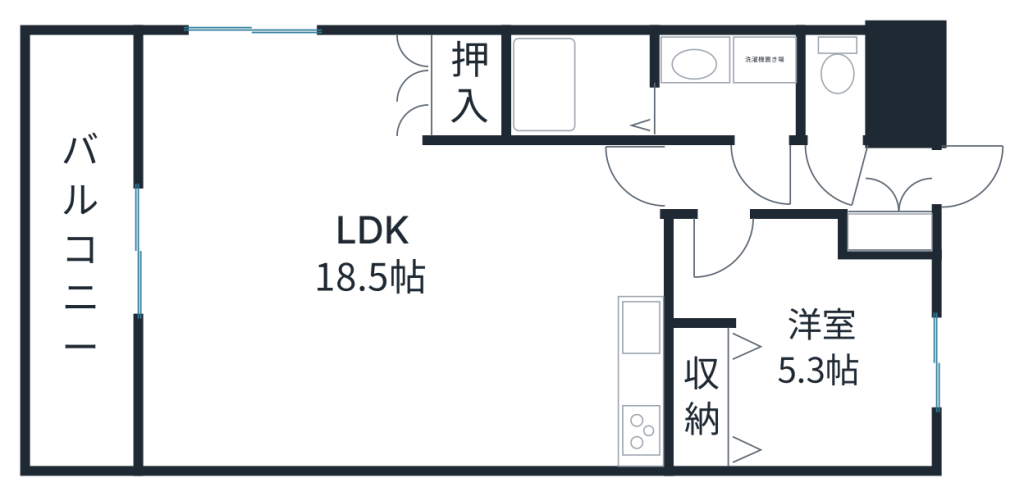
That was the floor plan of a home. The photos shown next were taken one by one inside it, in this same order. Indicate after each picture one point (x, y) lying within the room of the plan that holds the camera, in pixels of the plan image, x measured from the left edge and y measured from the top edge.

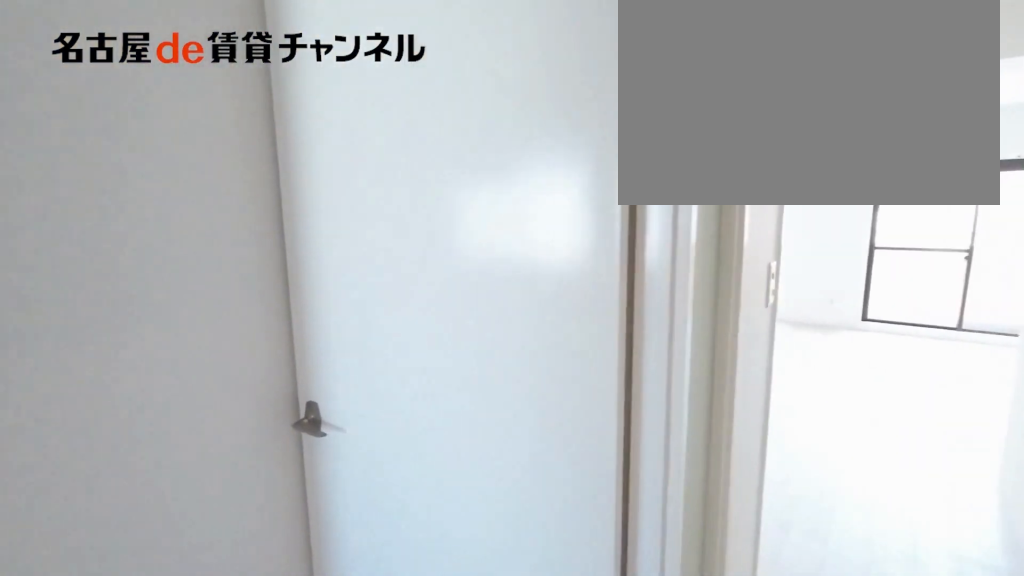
(764, 178)
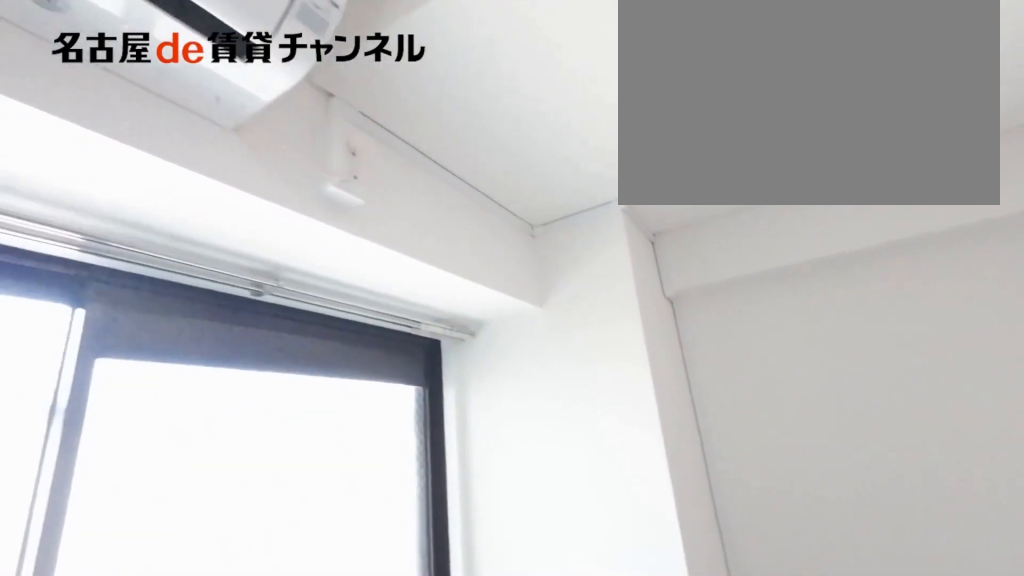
(802, 347)
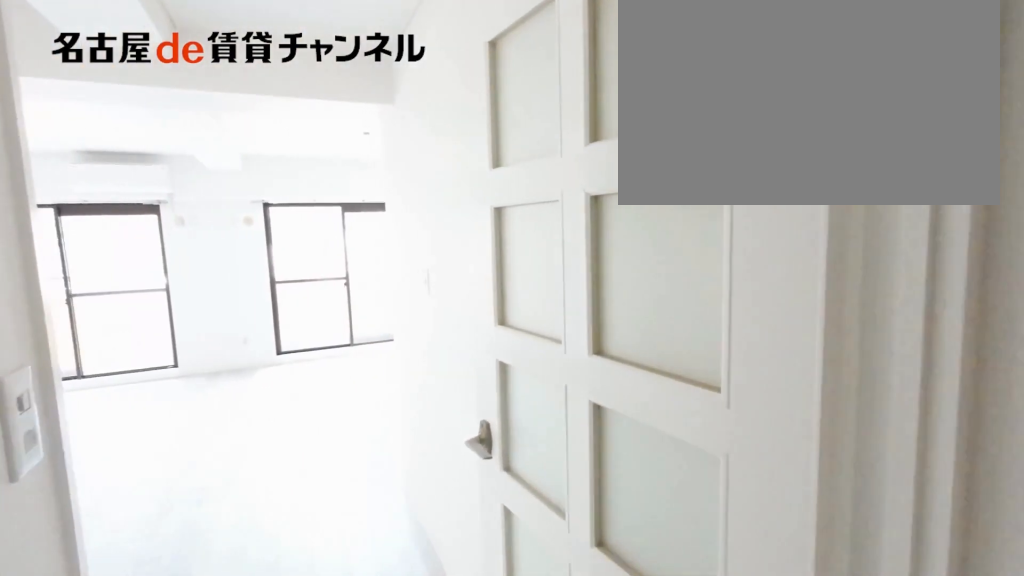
(706, 177)
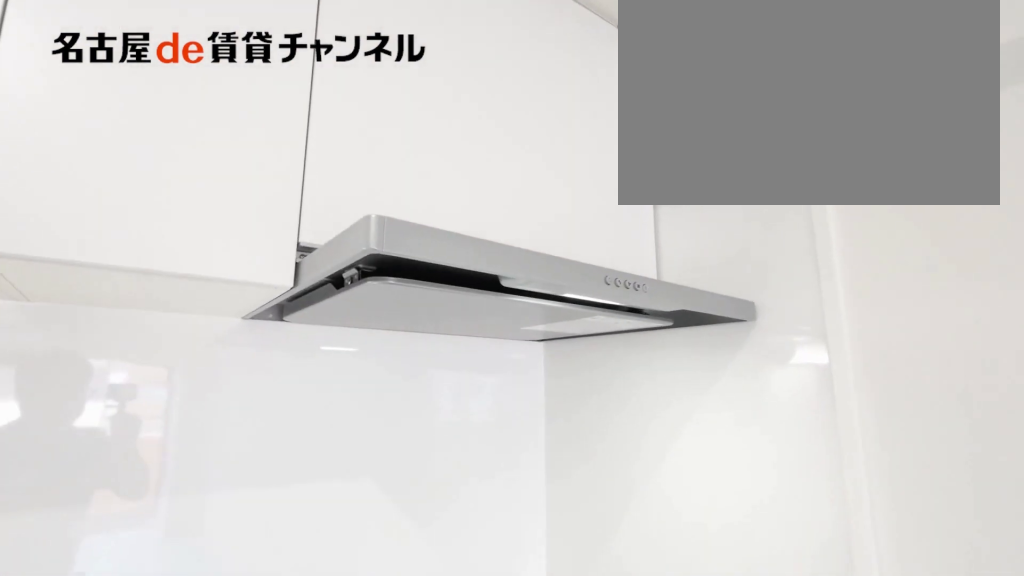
(652, 402)
